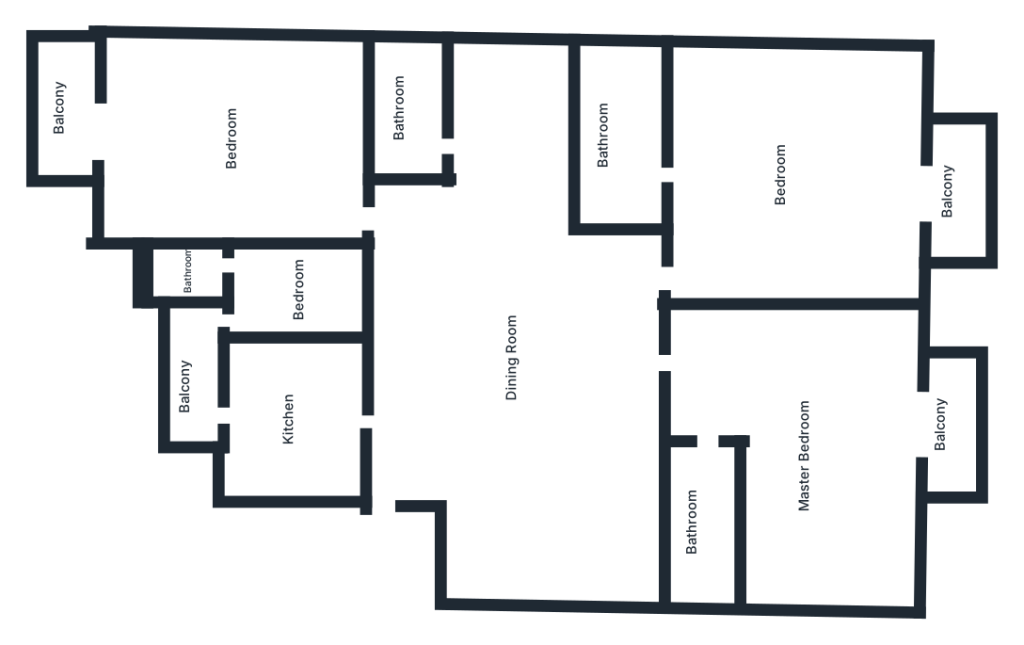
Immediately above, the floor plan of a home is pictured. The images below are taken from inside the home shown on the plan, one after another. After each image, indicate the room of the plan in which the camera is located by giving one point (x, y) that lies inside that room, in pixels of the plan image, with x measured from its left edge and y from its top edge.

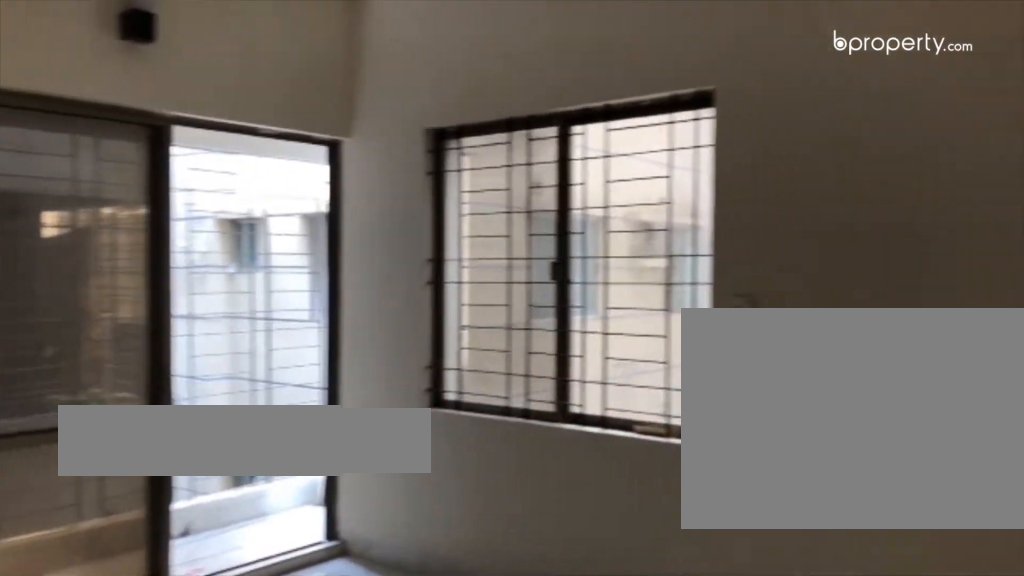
(248, 145)
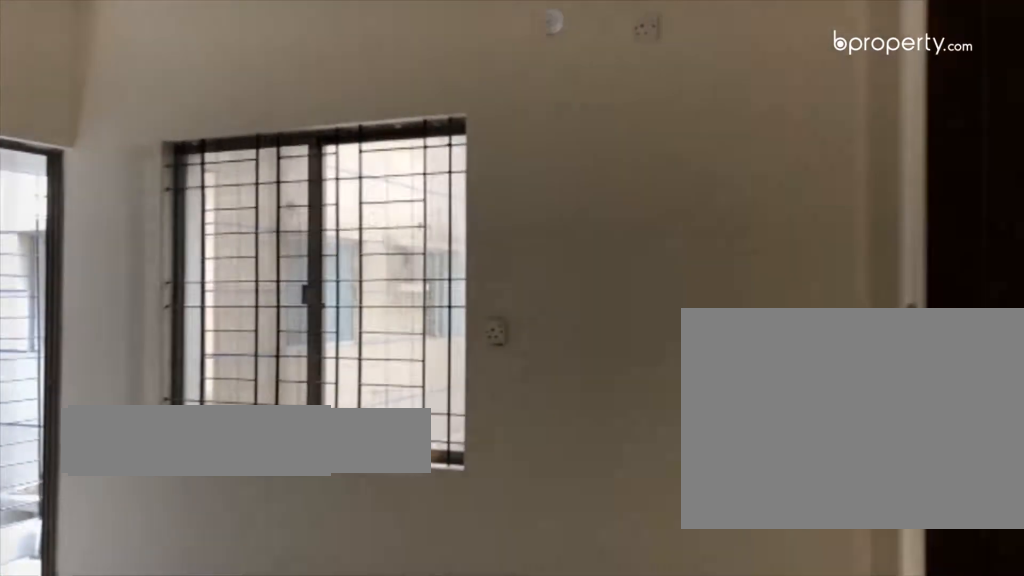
(248, 145)
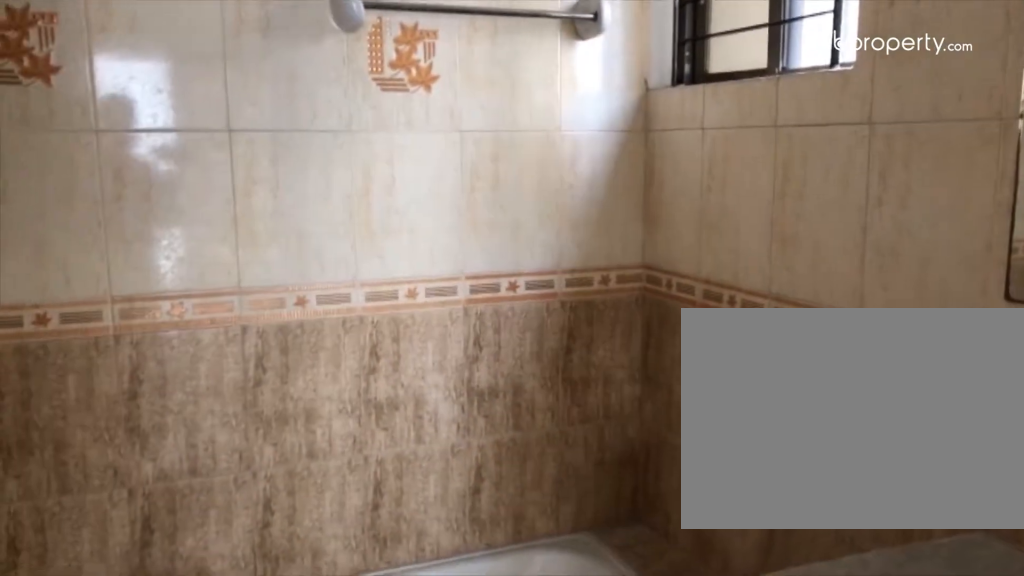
(626, 136)
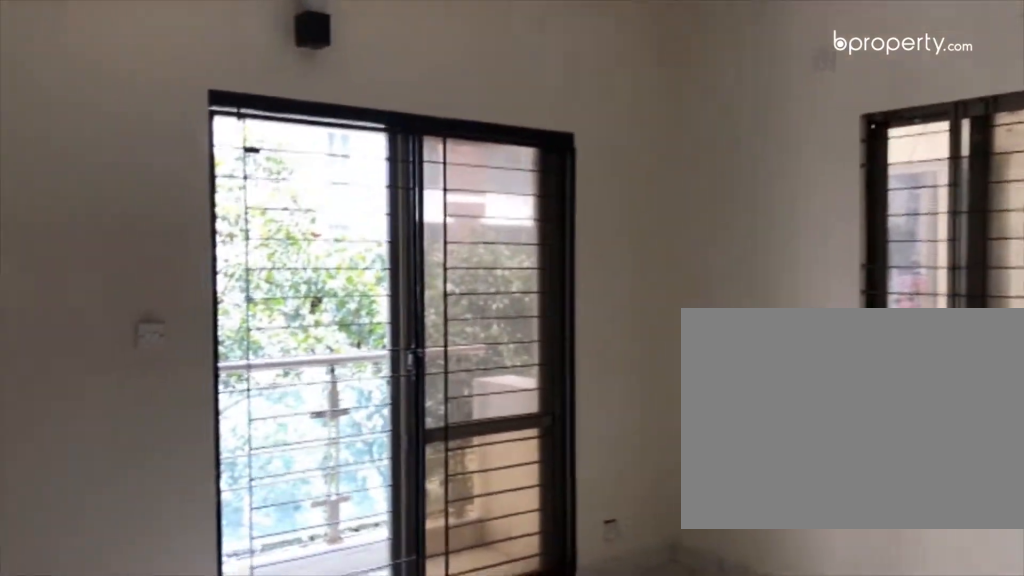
(810, 411)
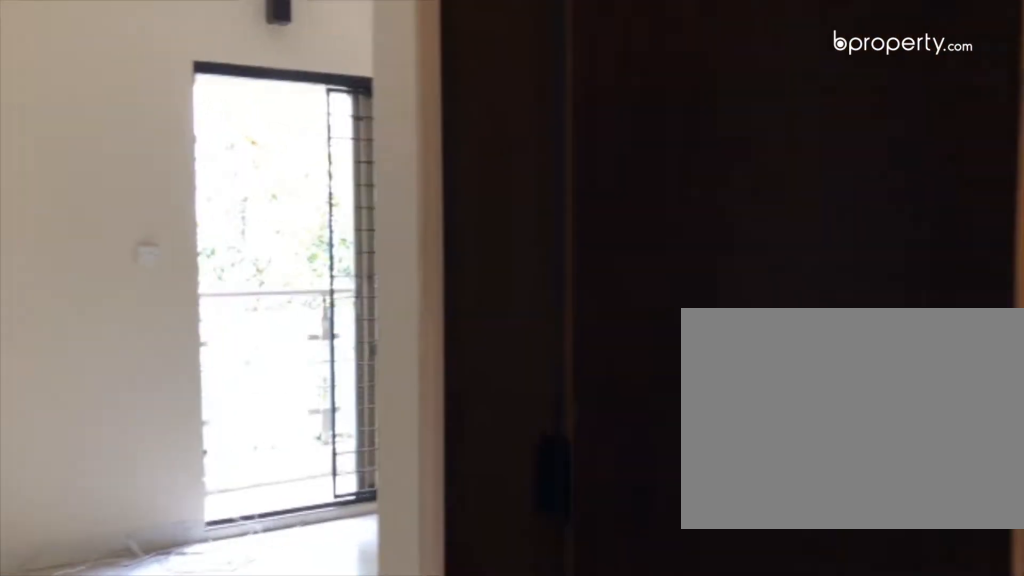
(703, 509)
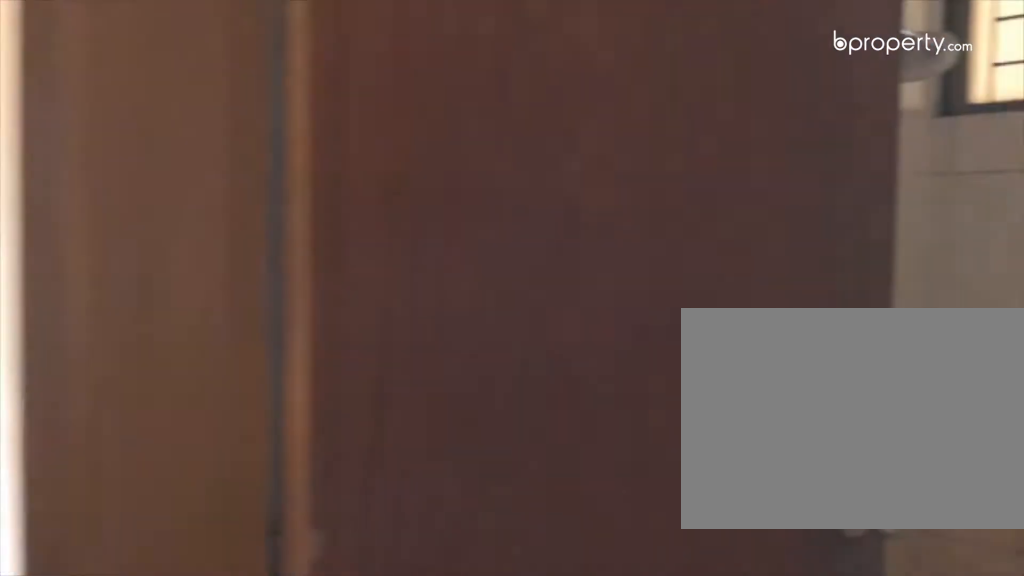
(703, 509)
